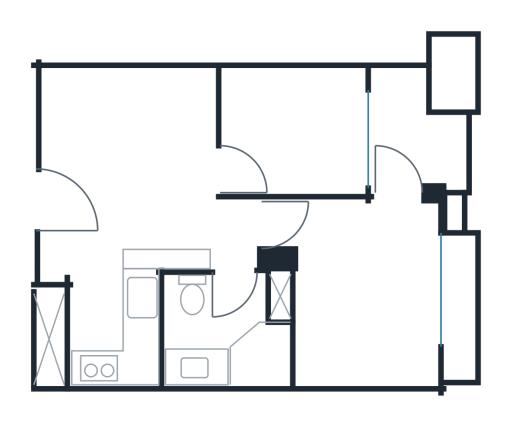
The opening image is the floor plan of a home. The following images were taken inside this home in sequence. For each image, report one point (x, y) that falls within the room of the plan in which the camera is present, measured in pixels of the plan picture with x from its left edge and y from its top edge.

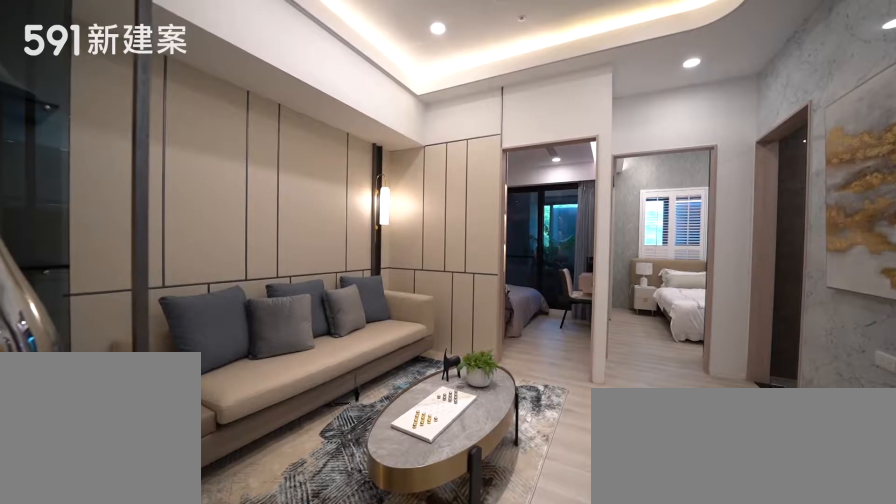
(130, 148)
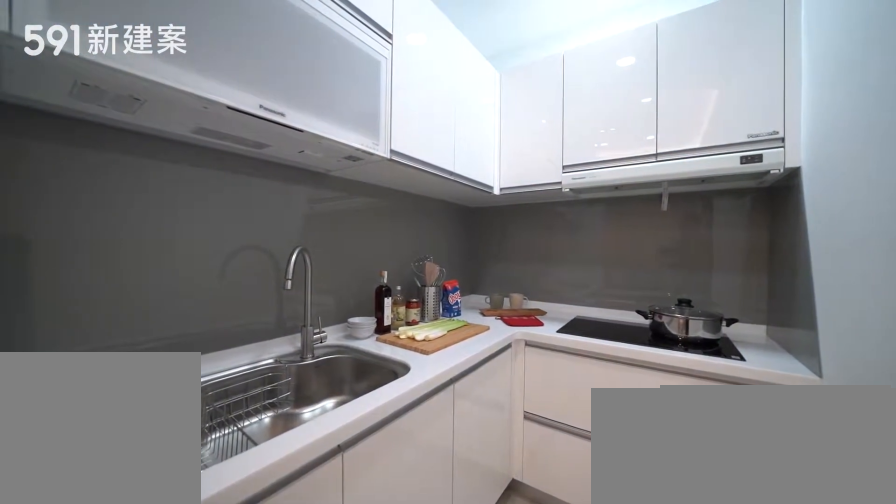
(108, 304)
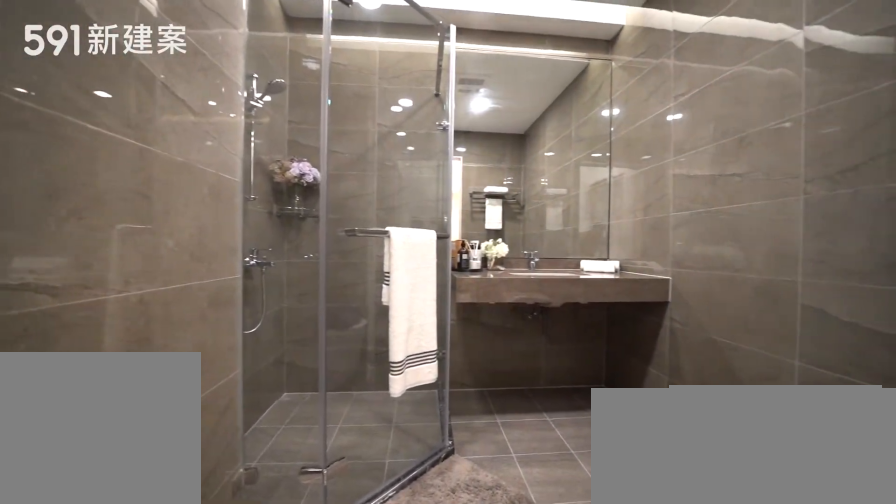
(227, 330)
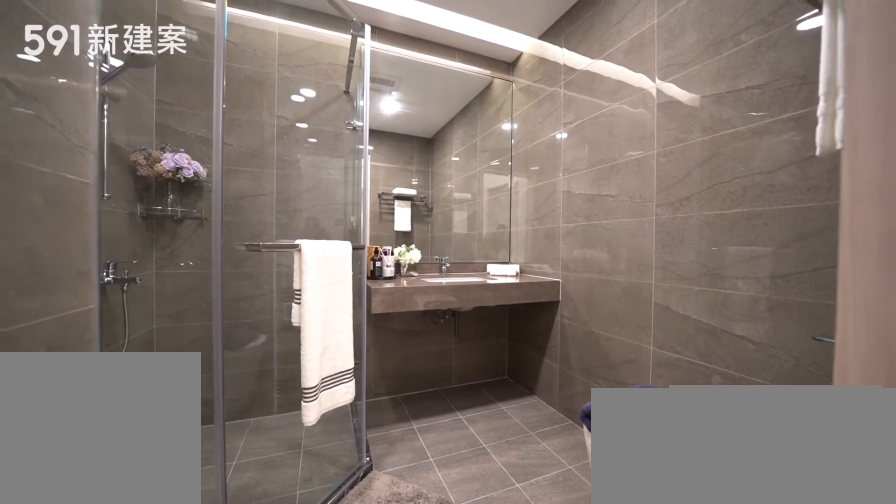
(227, 330)
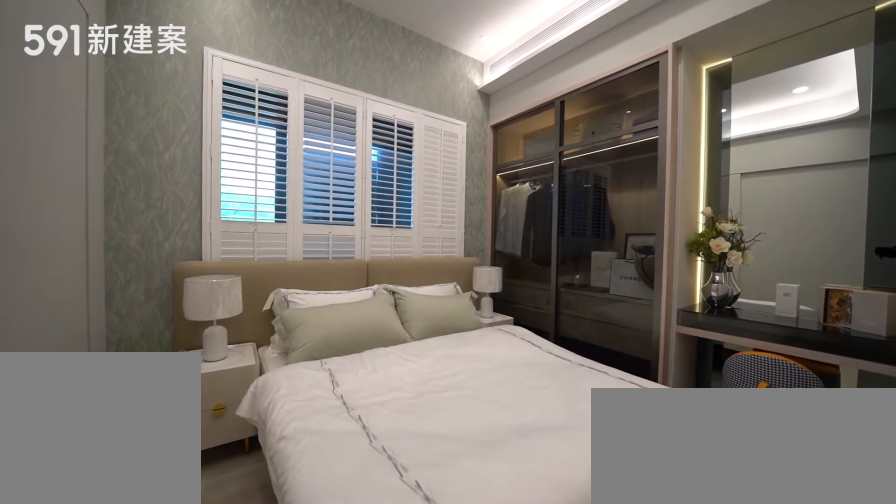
(365, 295)
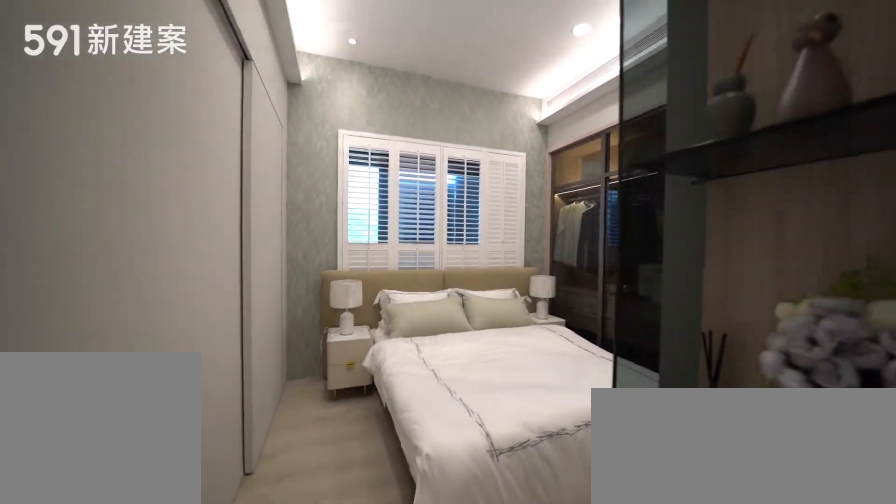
(365, 295)
